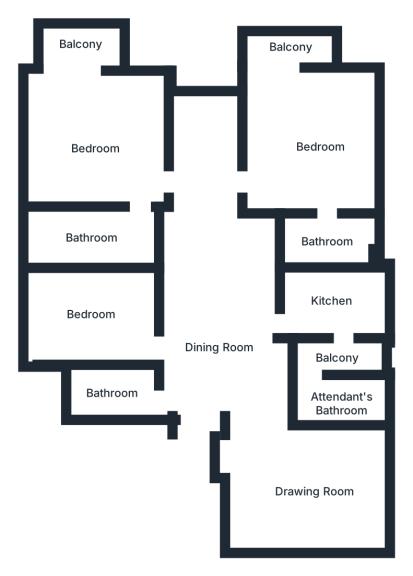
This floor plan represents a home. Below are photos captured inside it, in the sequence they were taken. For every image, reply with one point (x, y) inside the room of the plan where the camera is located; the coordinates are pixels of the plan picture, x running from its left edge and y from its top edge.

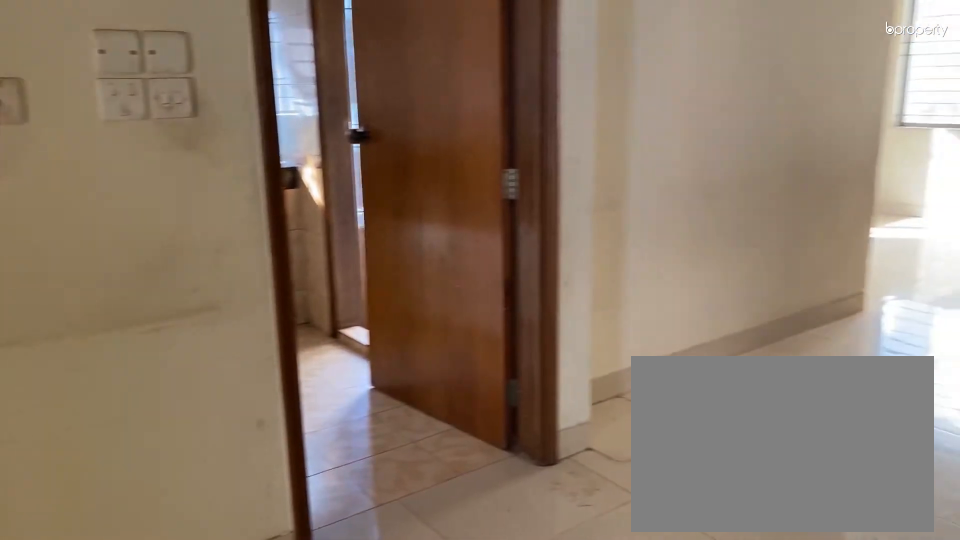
(201, 233)
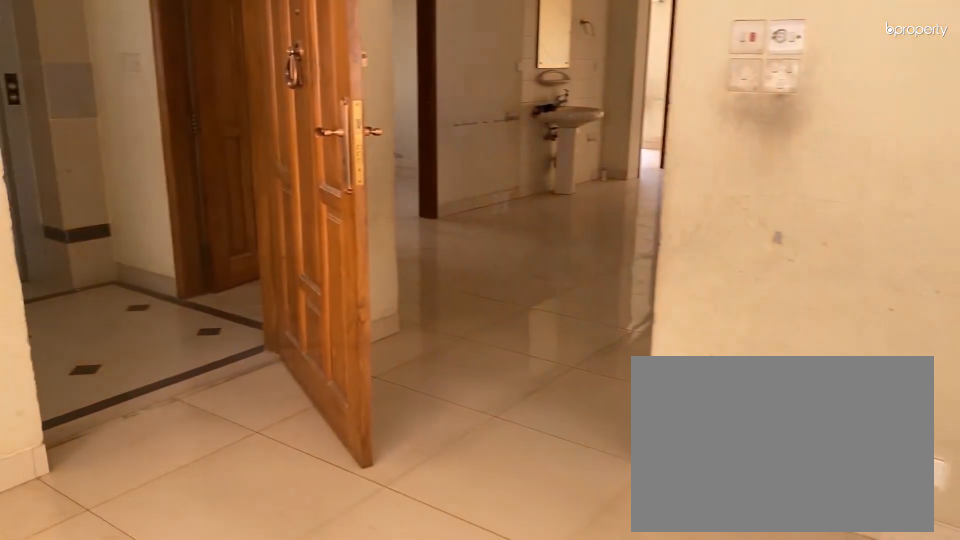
(304, 489)
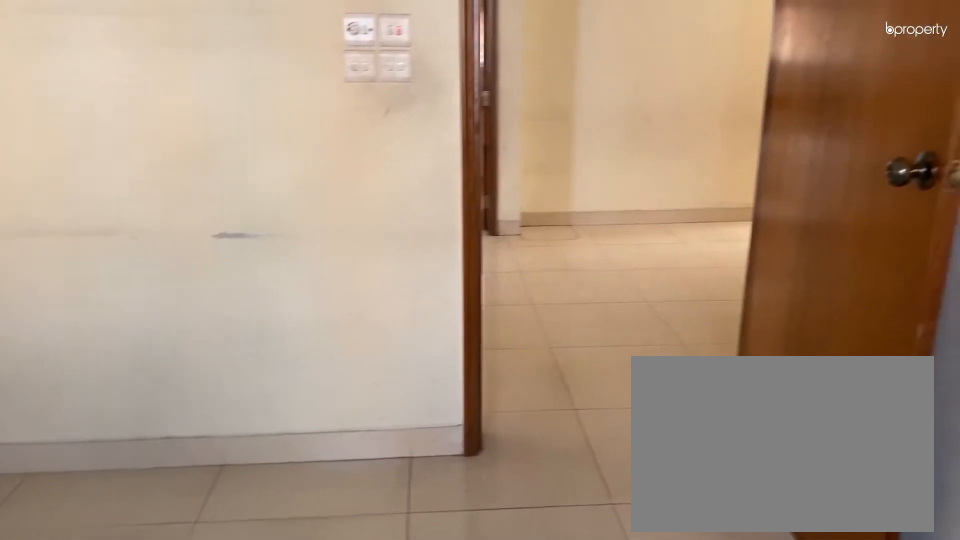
(90, 308)
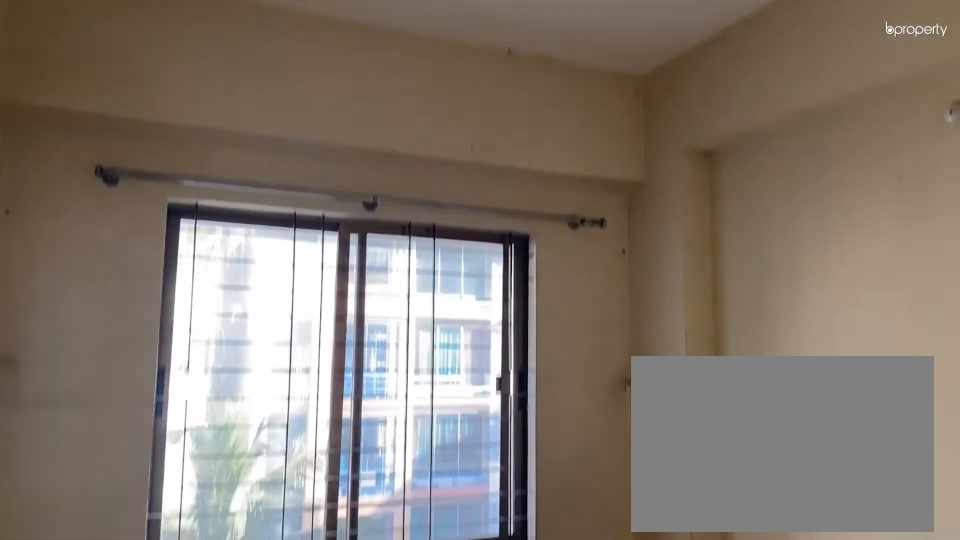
(90, 308)
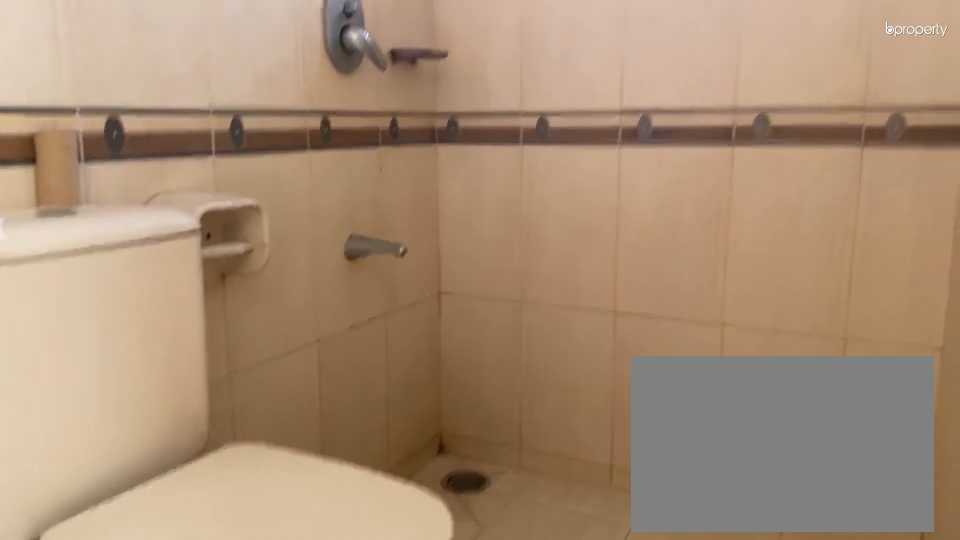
(94, 231)
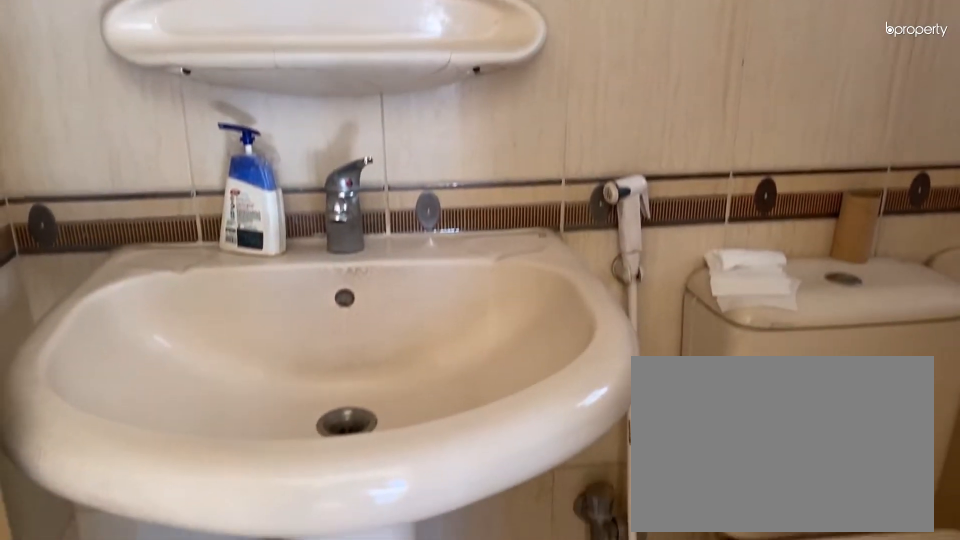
(94, 231)
